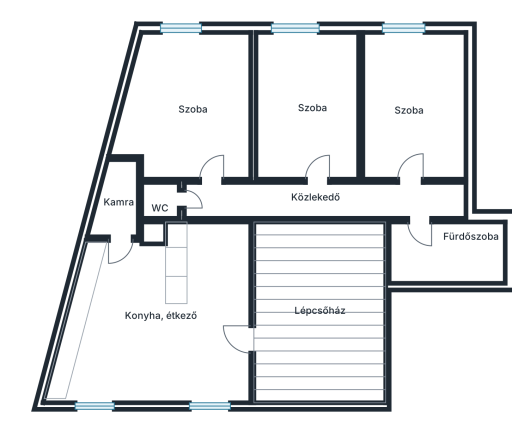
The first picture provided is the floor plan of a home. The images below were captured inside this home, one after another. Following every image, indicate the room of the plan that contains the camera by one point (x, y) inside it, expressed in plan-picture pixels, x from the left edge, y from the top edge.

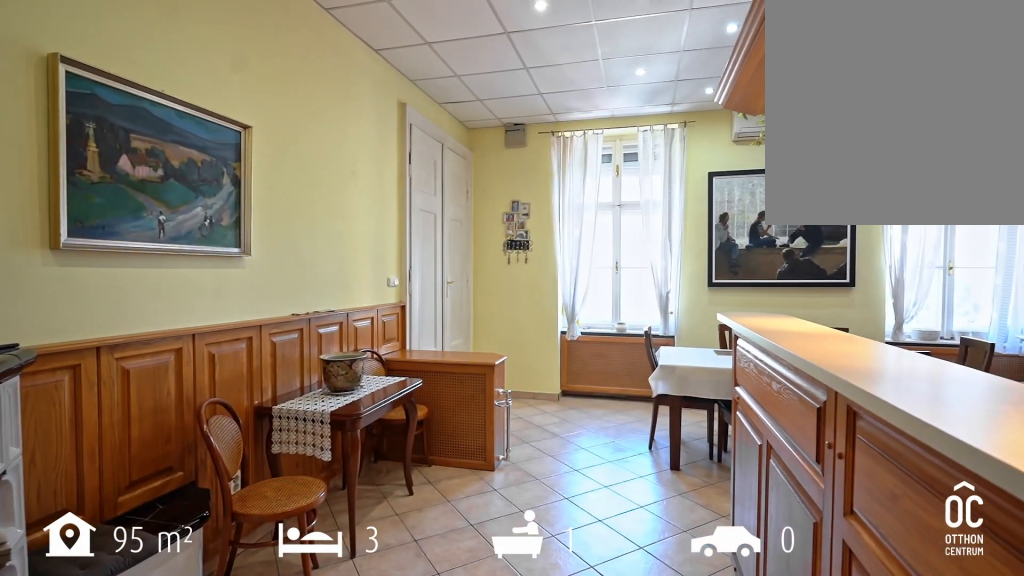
(164, 318)
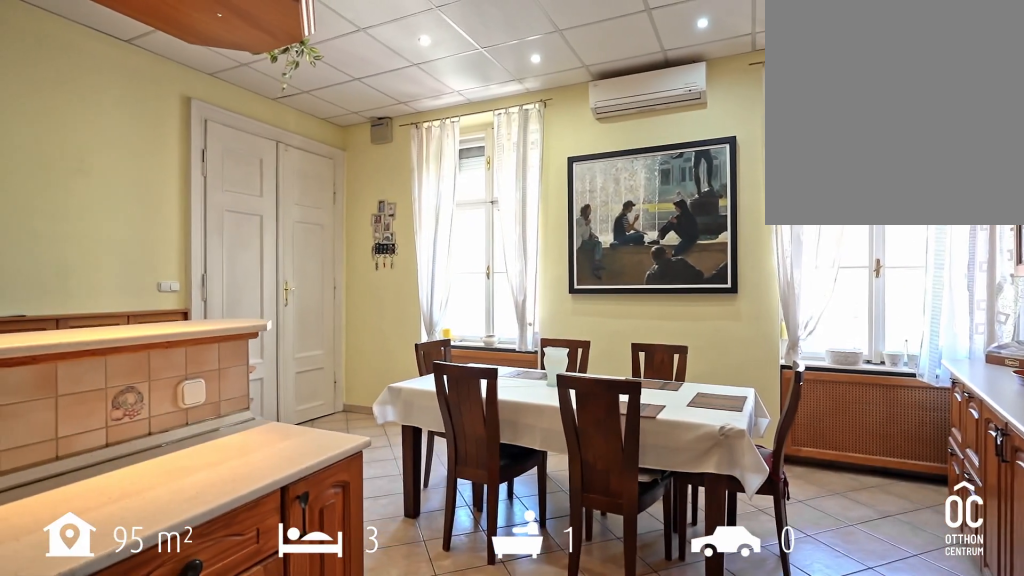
(164, 318)
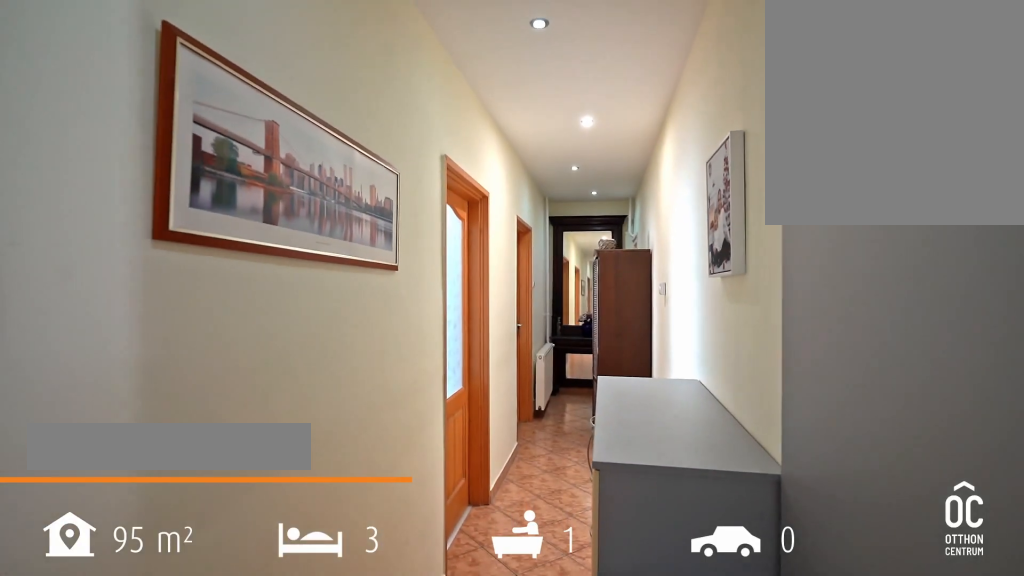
(314, 198)
